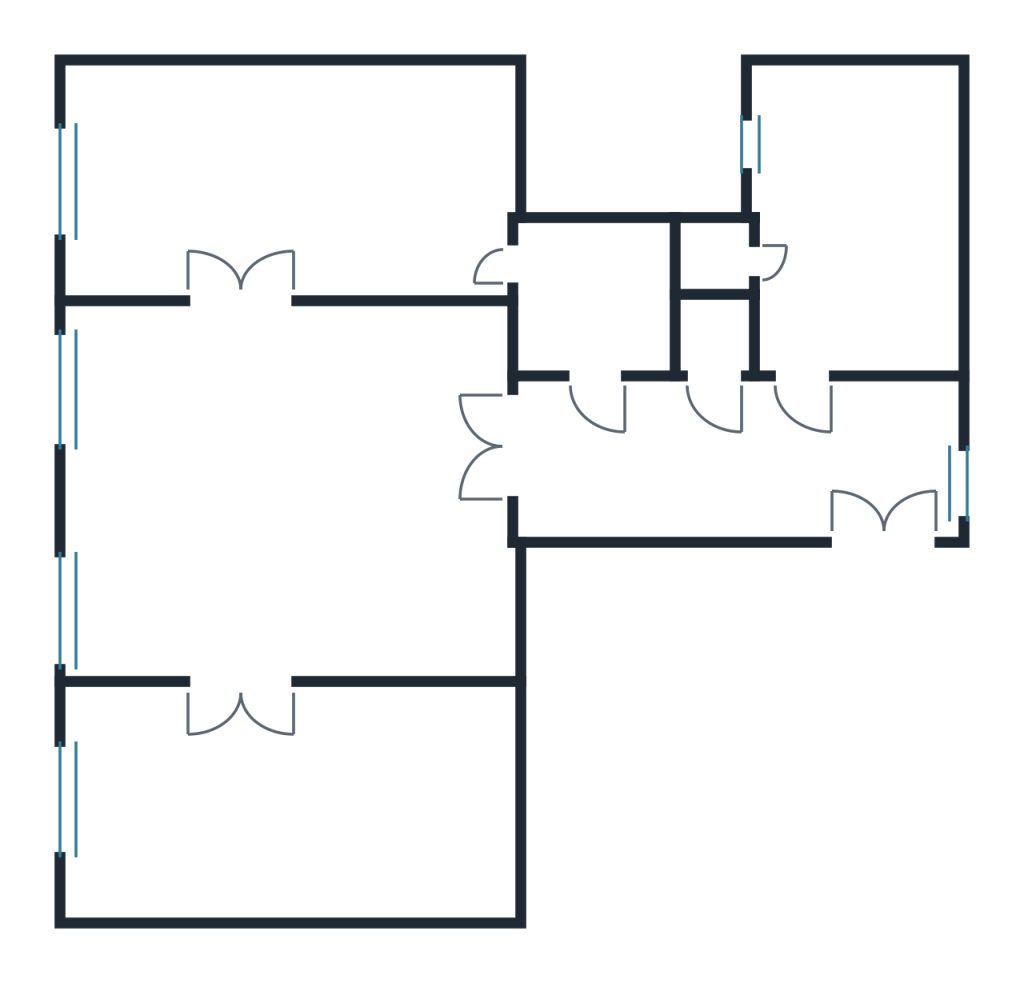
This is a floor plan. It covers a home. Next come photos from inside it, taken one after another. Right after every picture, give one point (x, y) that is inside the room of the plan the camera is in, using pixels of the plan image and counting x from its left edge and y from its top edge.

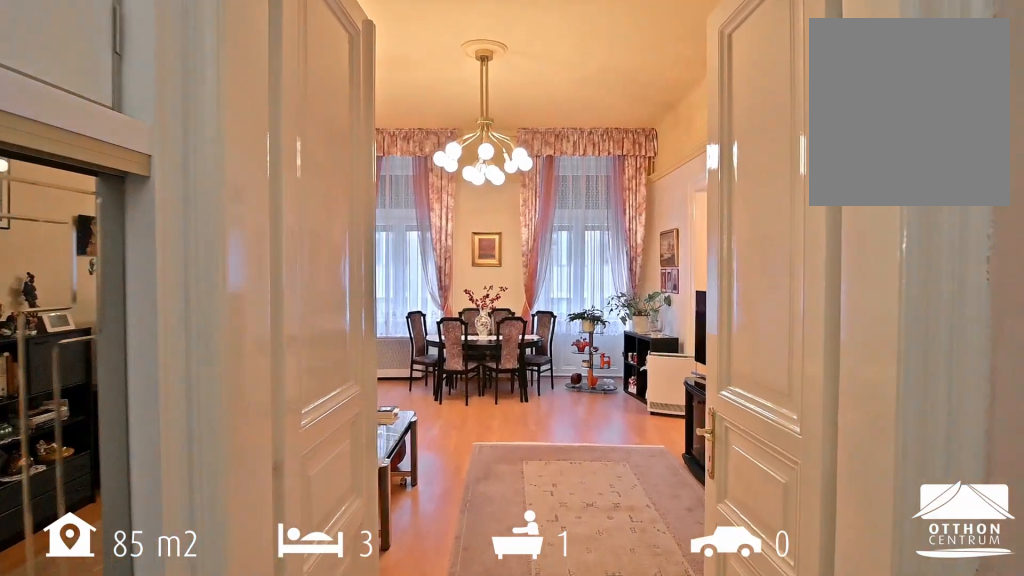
(296, 517)
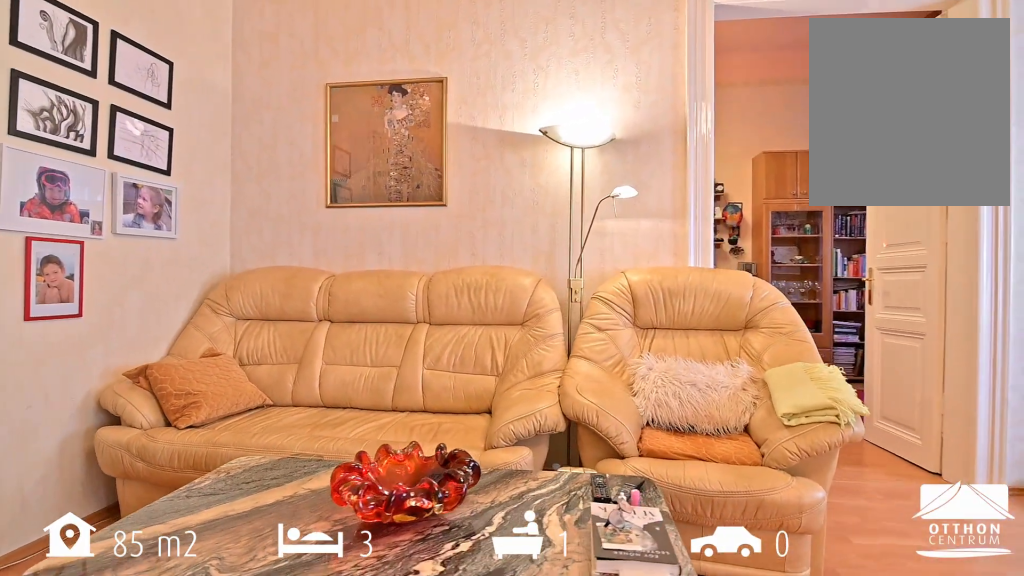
(296, 517)
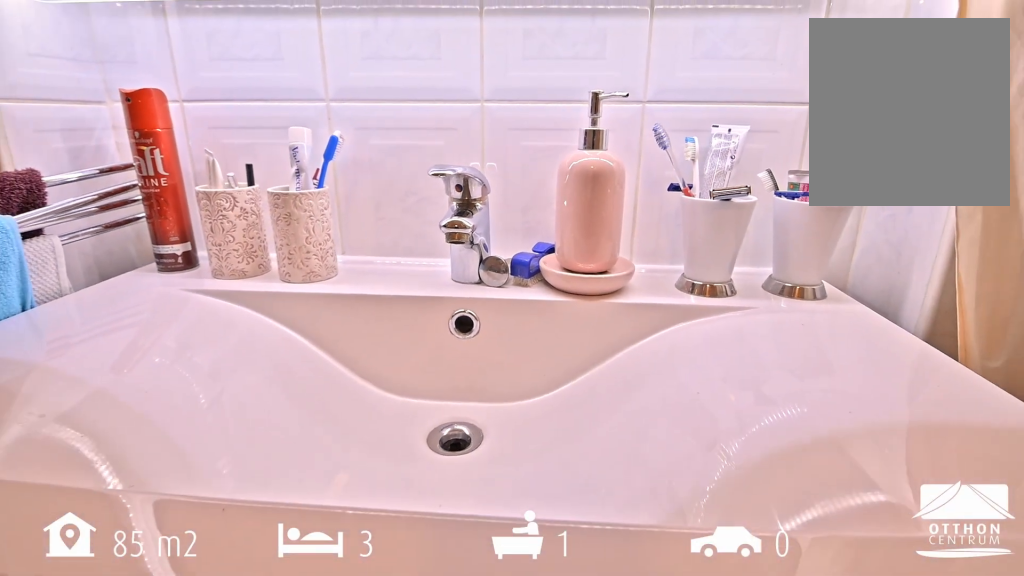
(605, 305)
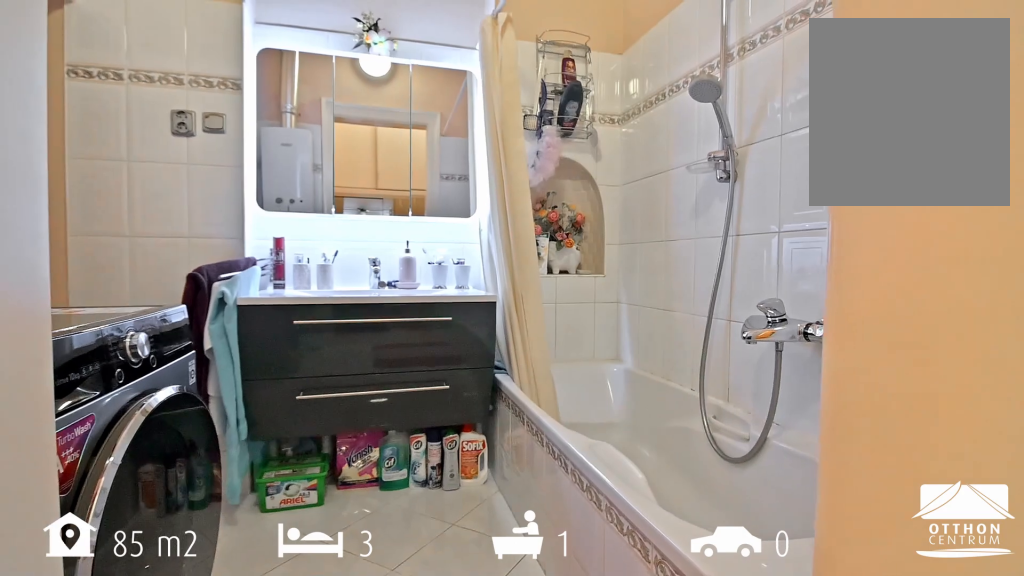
(605, 305)
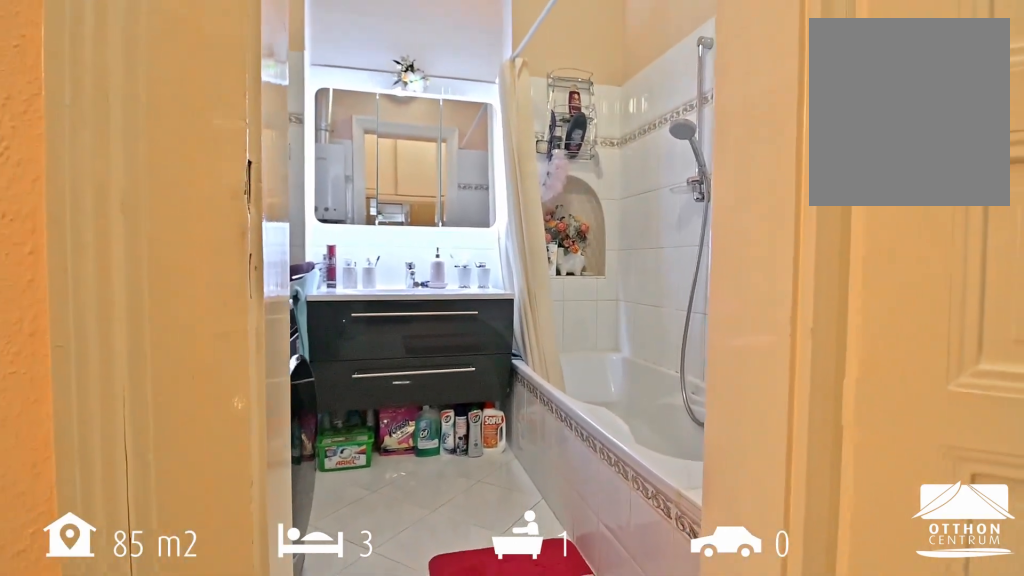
(545, 335)
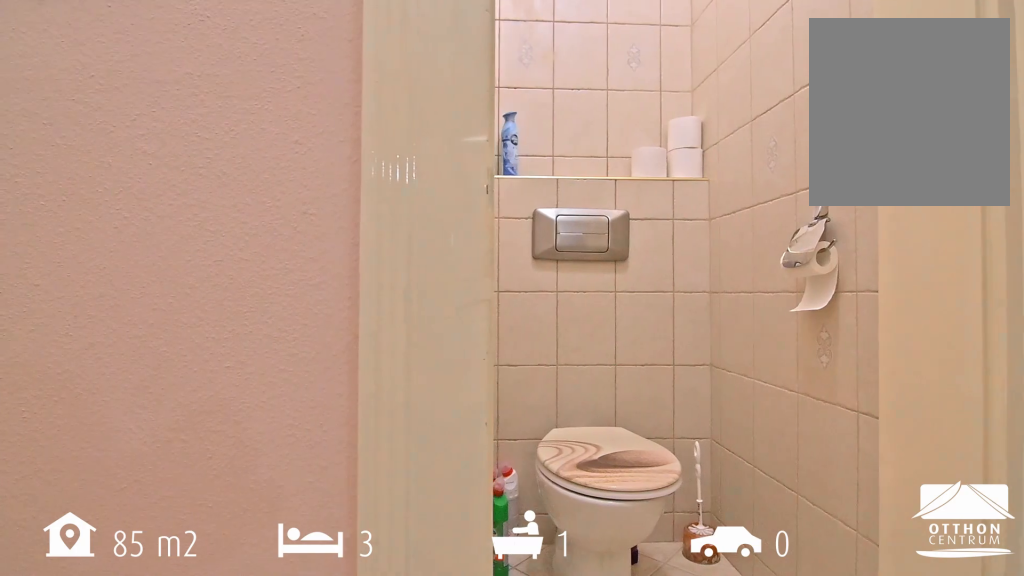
(723, 314)
